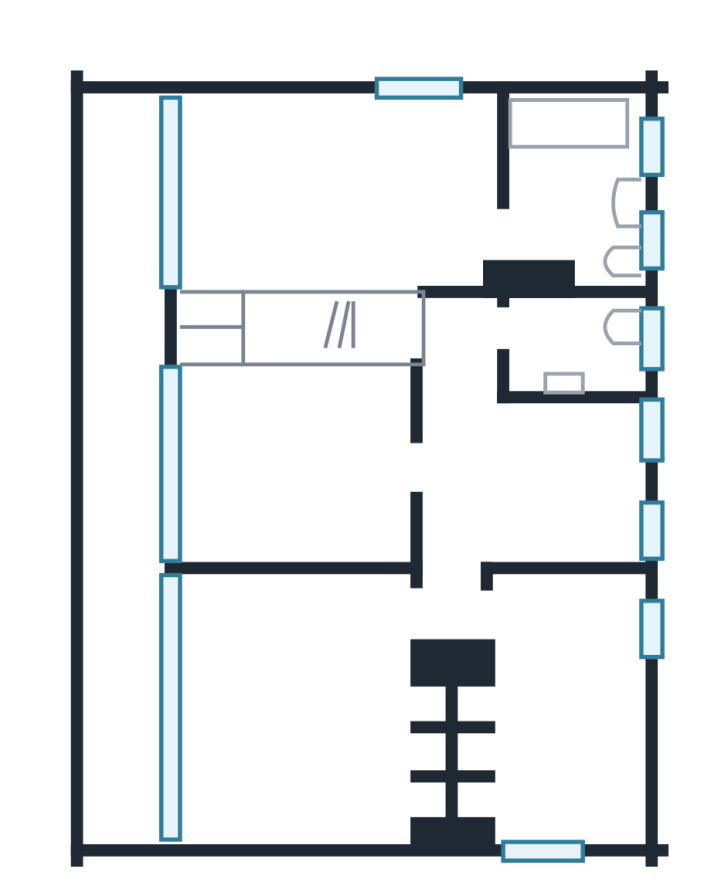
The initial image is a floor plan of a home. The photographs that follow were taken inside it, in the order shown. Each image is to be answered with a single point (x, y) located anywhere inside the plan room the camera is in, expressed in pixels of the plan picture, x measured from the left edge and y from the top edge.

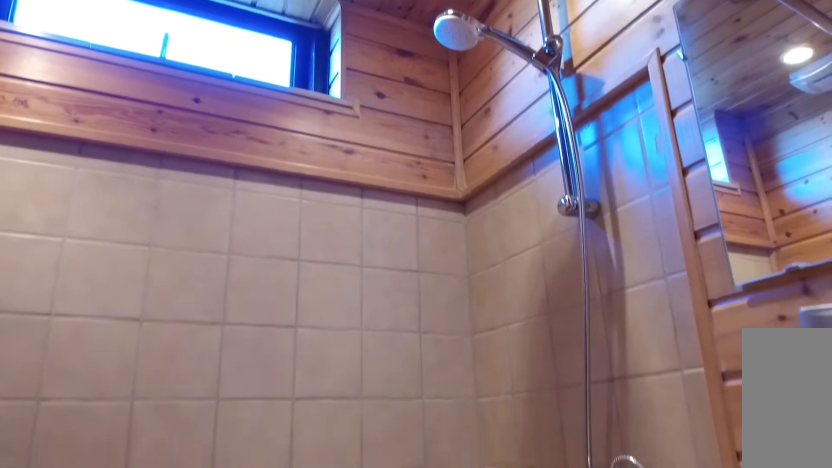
(572, 346)
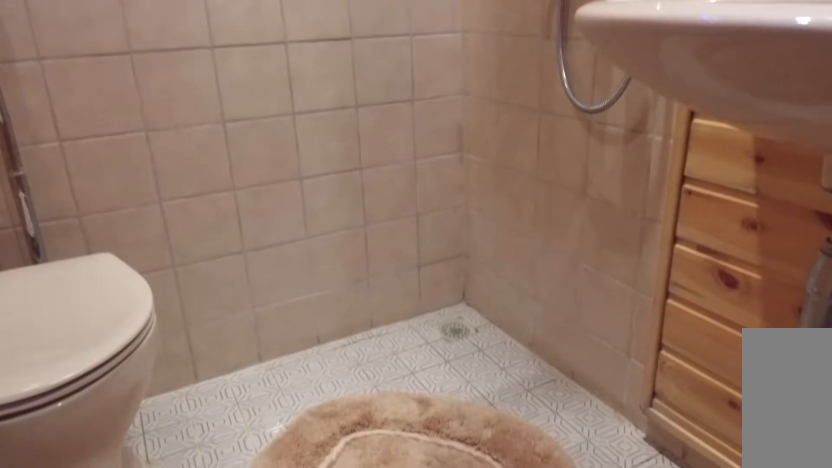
(572, 346)
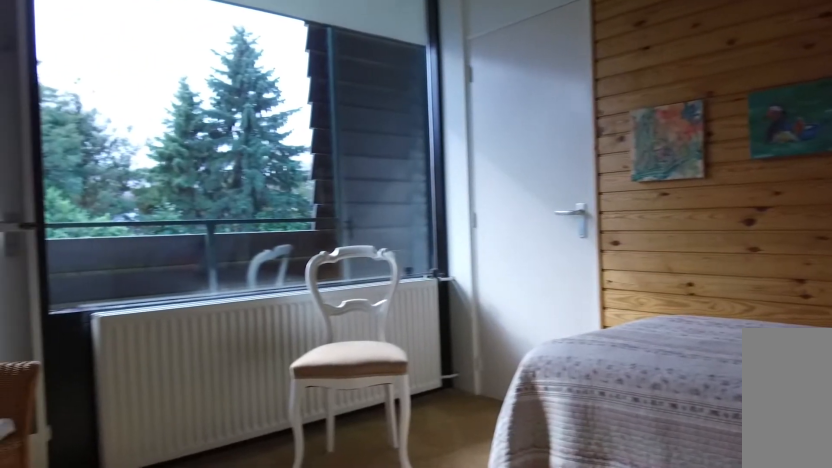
(301, 469)
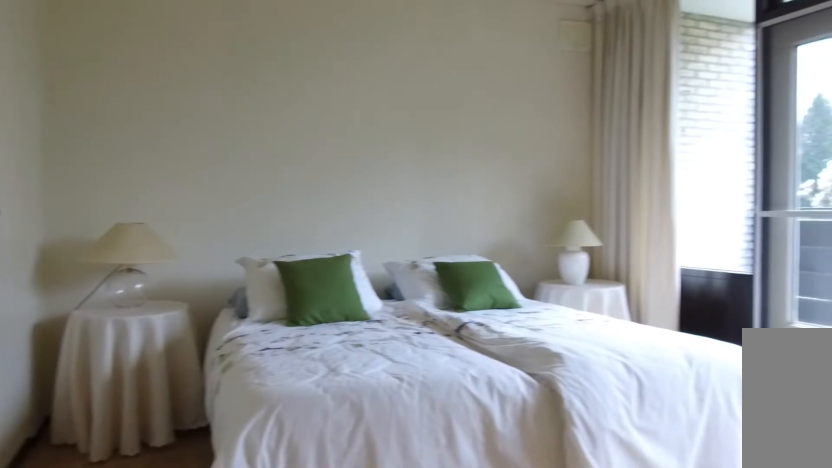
(301, 708)
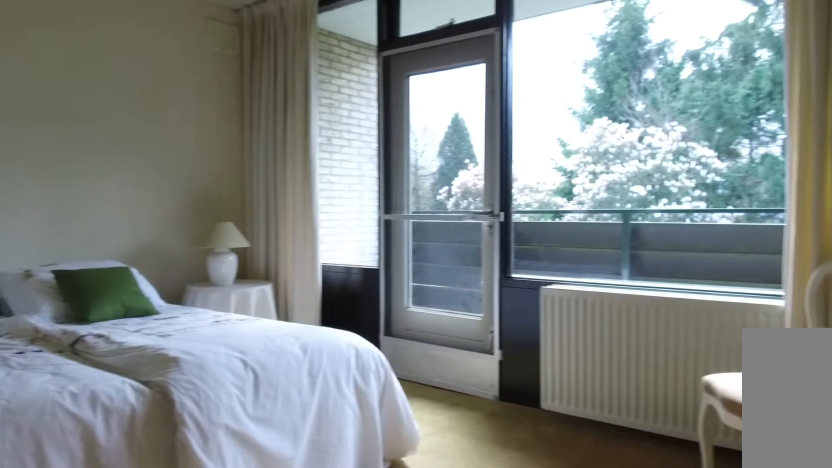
(301, 708)
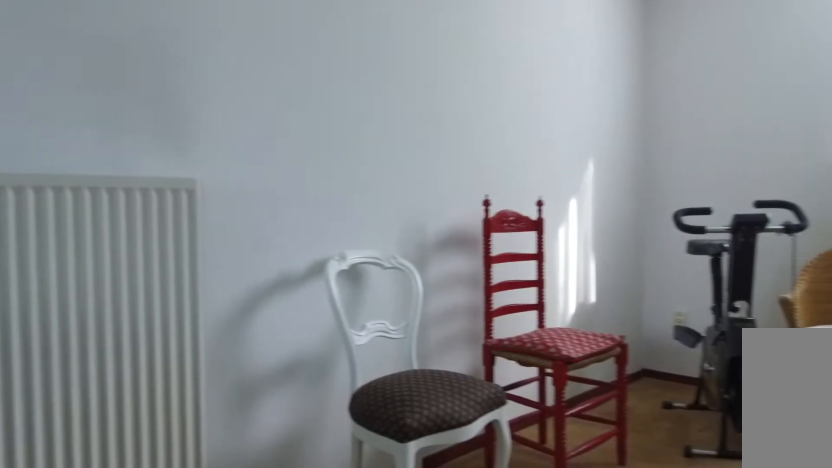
(567, 708)
